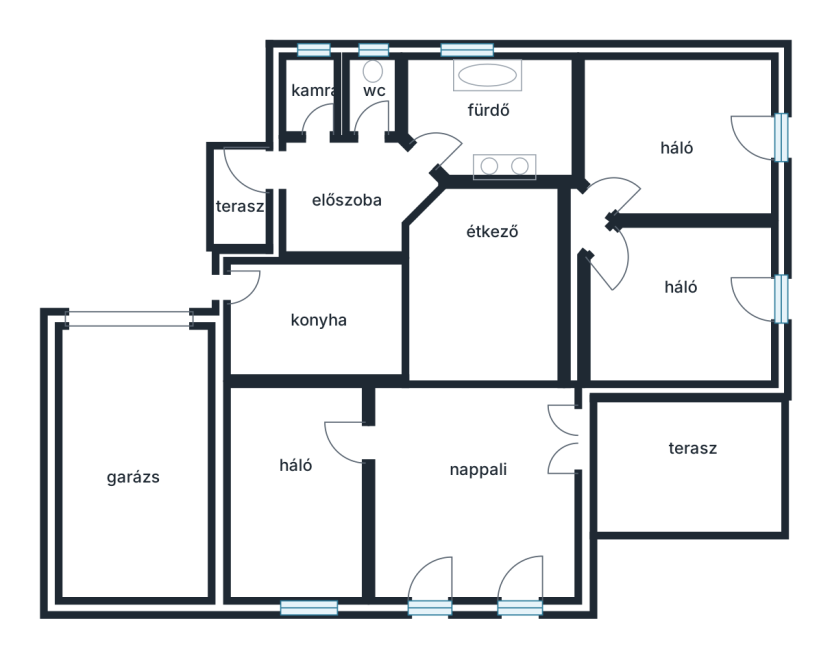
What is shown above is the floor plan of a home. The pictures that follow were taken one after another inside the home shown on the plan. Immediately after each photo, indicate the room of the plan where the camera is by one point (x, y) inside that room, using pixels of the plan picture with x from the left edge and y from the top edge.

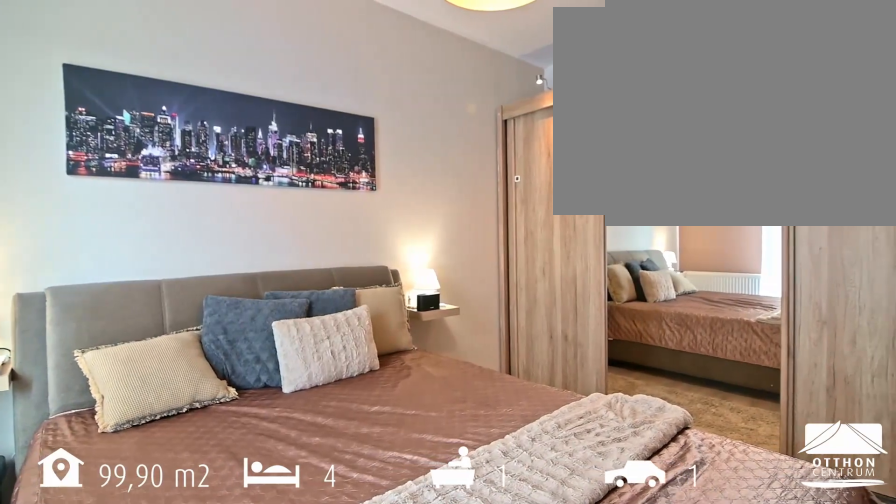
(295, 462)
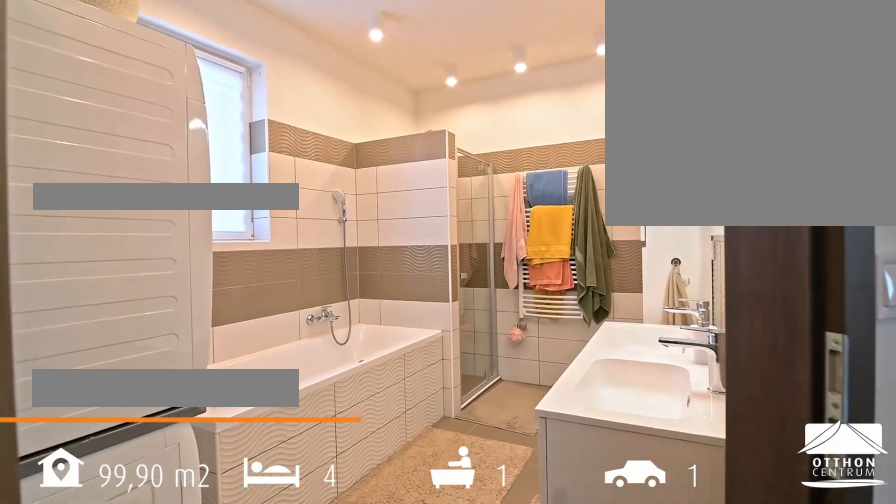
(496, 117)
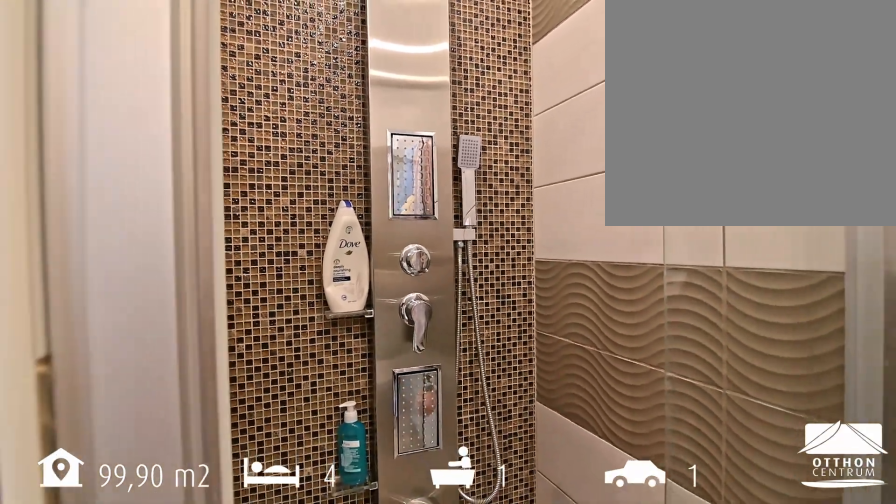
(496, 118)
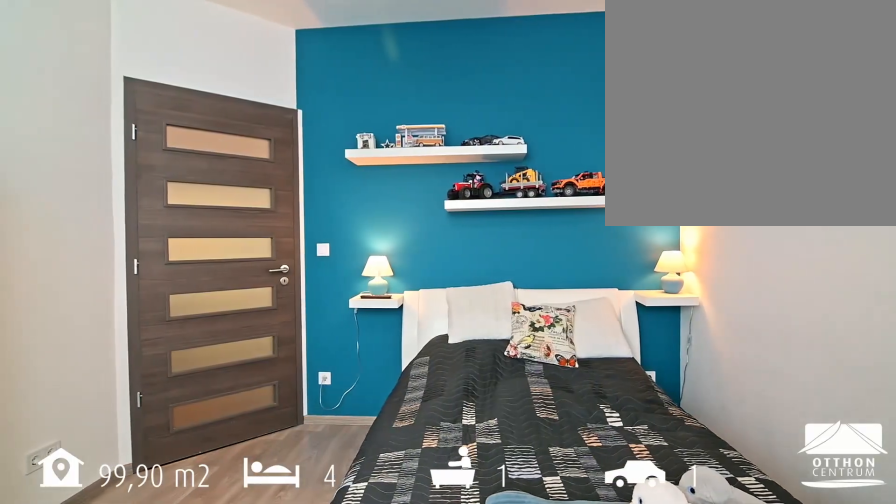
(685, 142)
